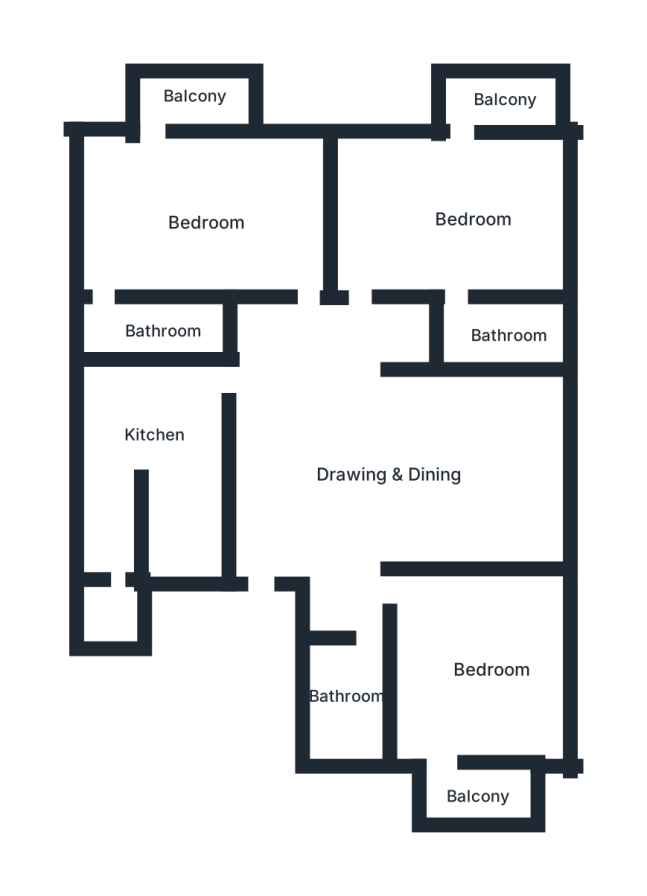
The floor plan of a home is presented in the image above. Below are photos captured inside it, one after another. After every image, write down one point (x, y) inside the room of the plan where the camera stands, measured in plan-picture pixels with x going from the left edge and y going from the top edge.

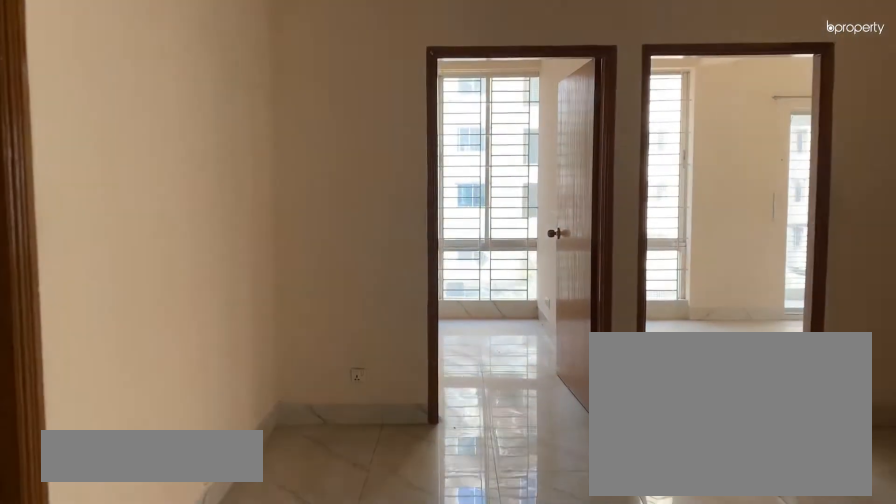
(388, 465)
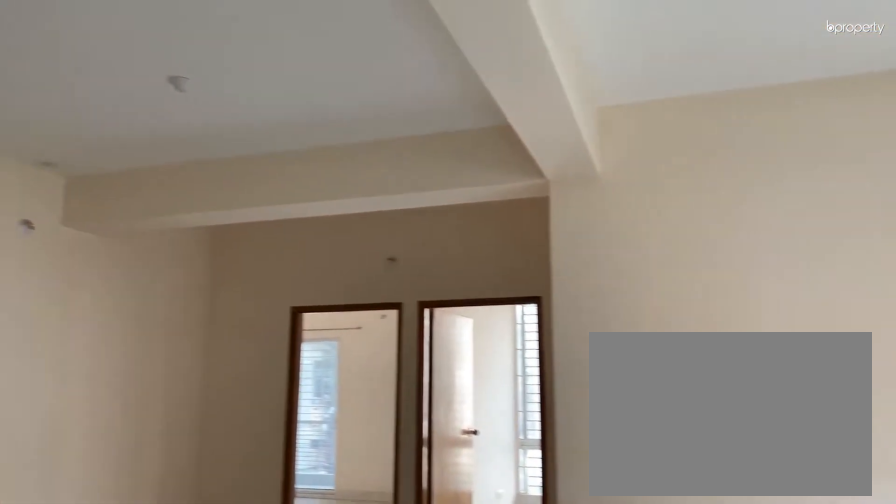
(392, 465)
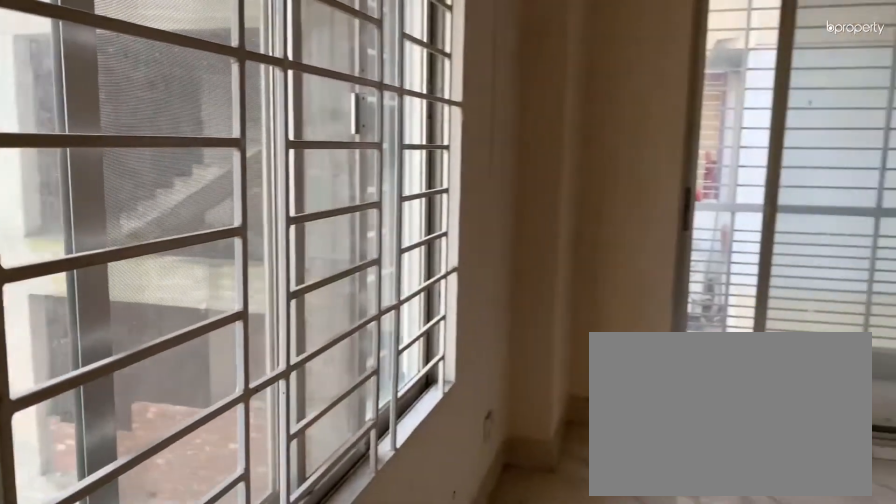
(478, 682)
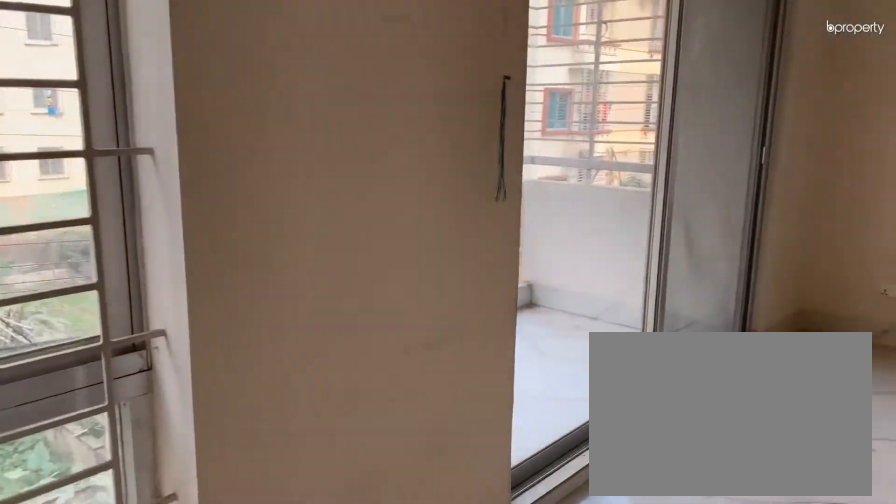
(440, 228)
